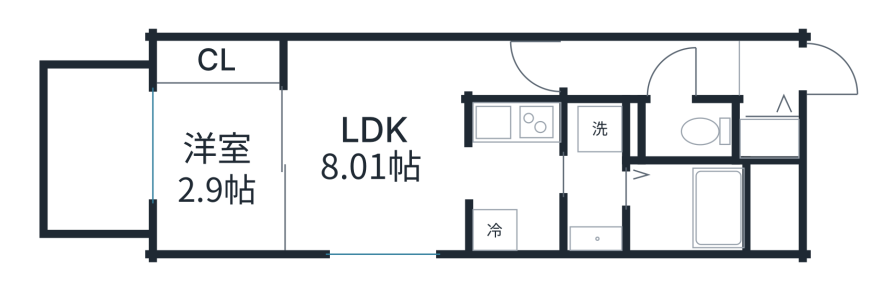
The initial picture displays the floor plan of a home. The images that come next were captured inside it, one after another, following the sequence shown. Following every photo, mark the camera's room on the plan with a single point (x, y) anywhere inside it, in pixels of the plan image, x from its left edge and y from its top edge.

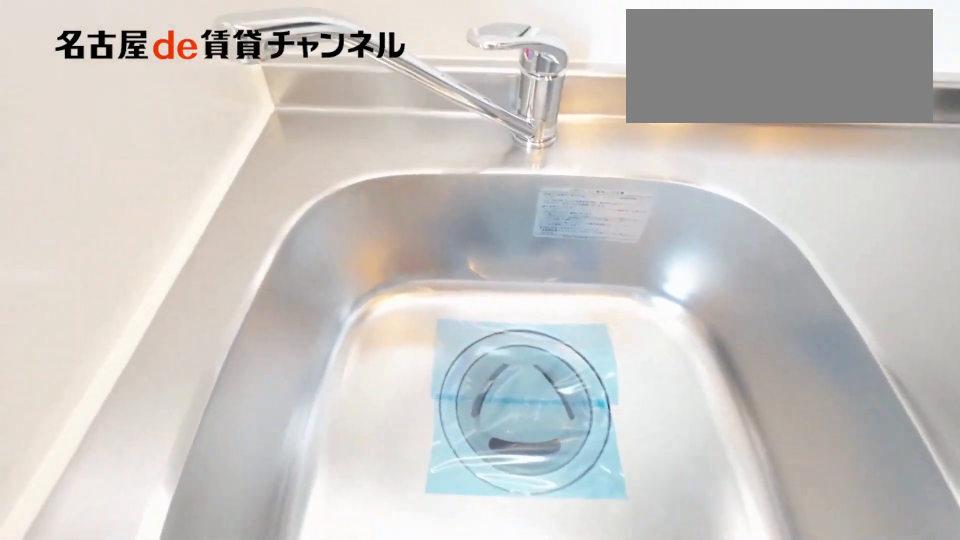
(516, 178)
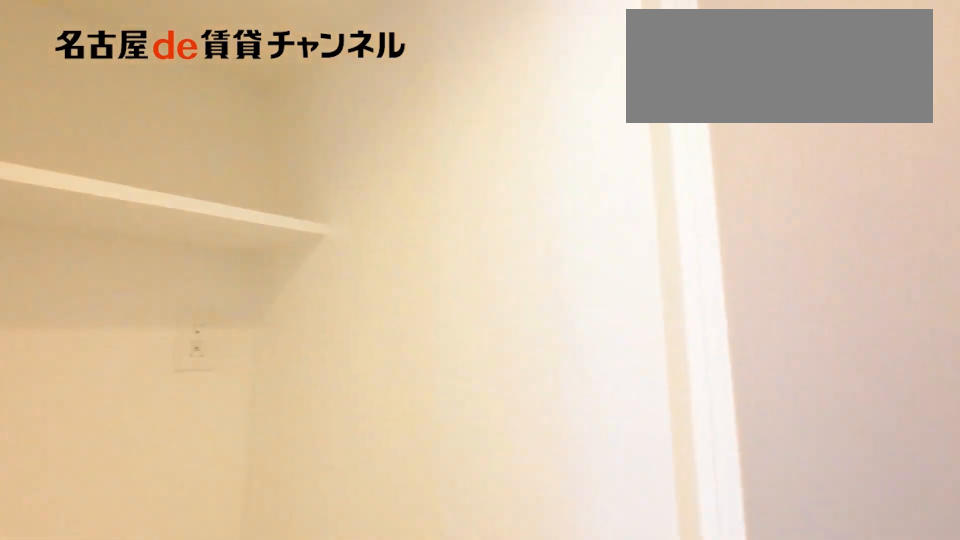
(593, 131)
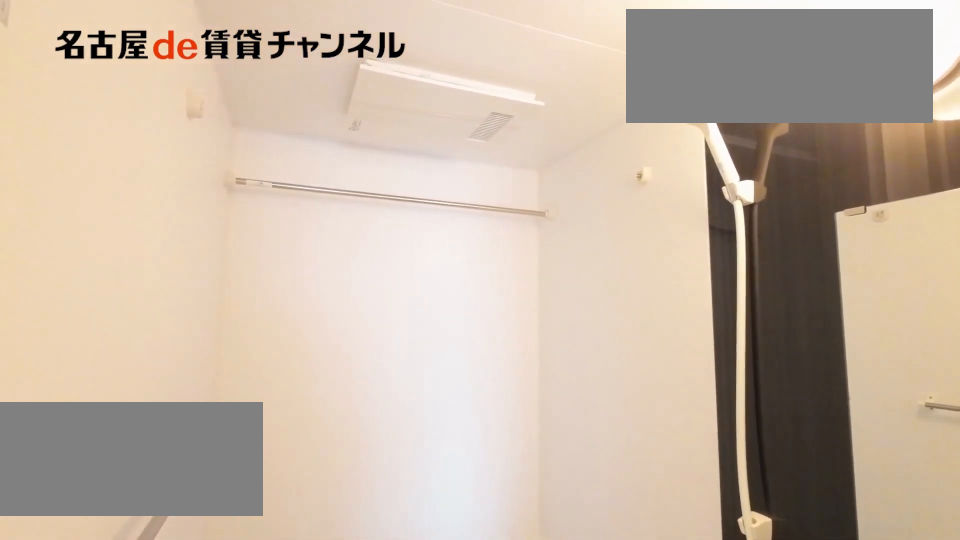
(688, 213)
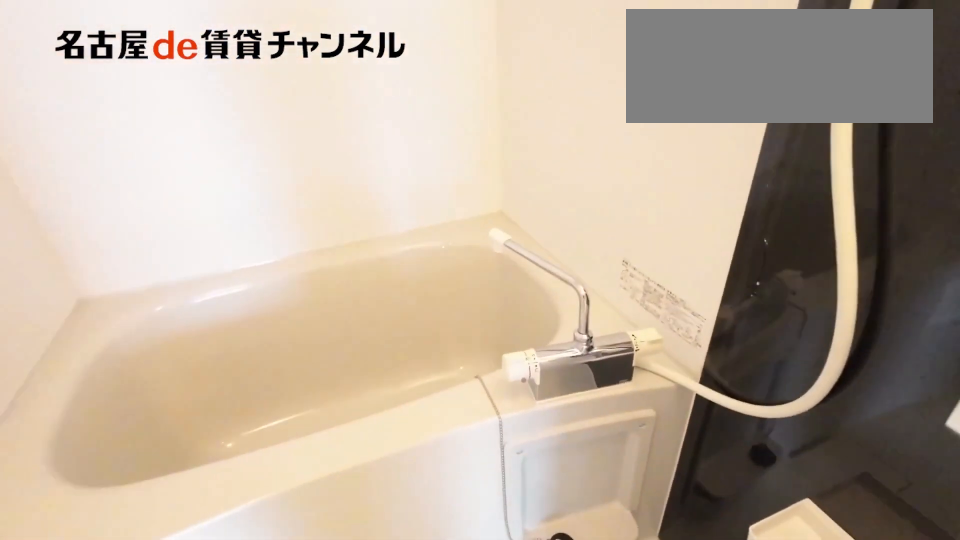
(688, 213)
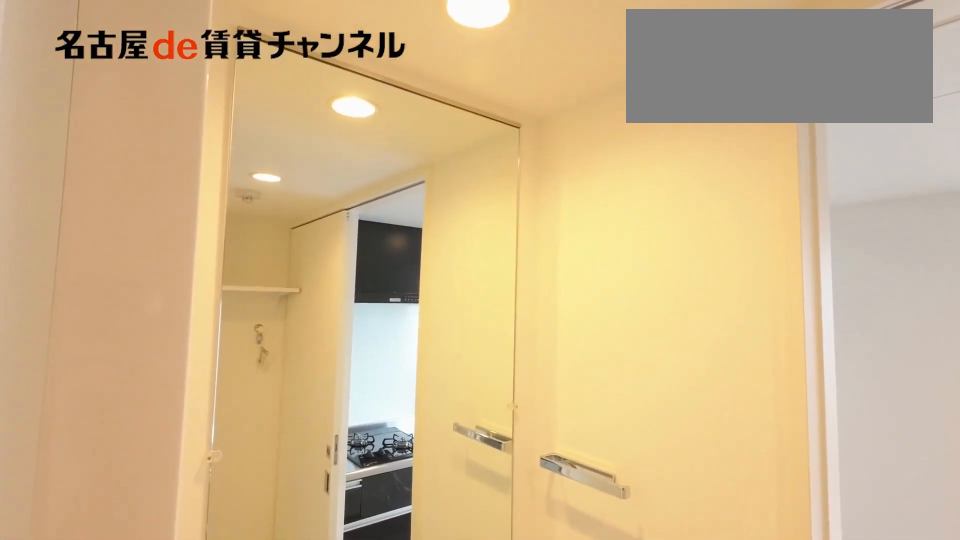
(596, 231)
